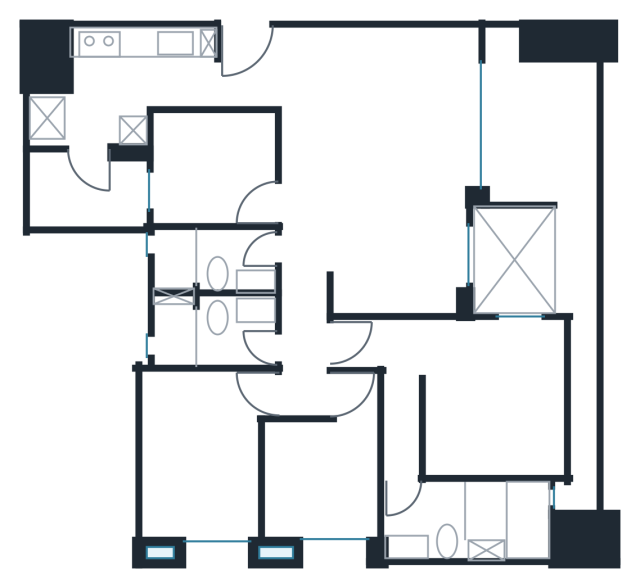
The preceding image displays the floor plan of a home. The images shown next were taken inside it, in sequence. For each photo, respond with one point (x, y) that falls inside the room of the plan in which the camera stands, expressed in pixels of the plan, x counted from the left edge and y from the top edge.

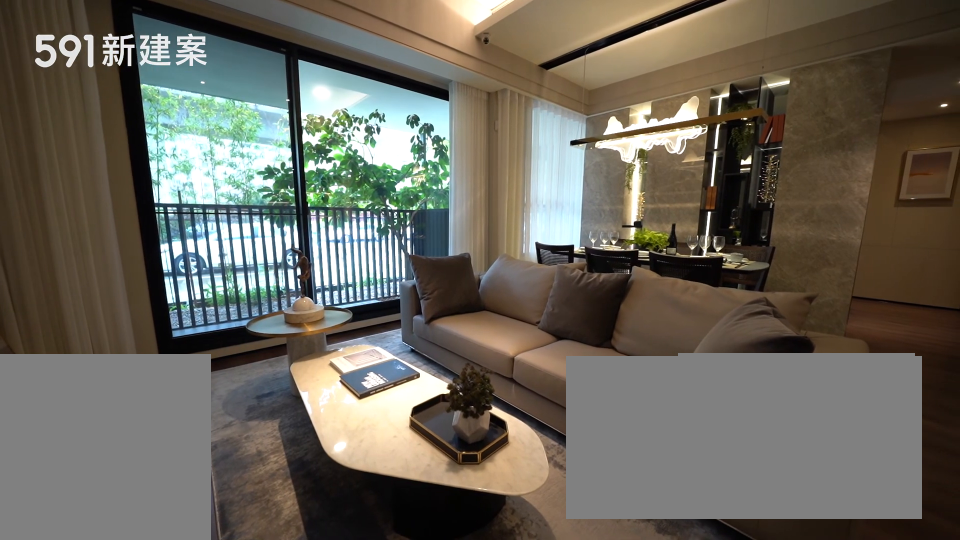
(385, 106)
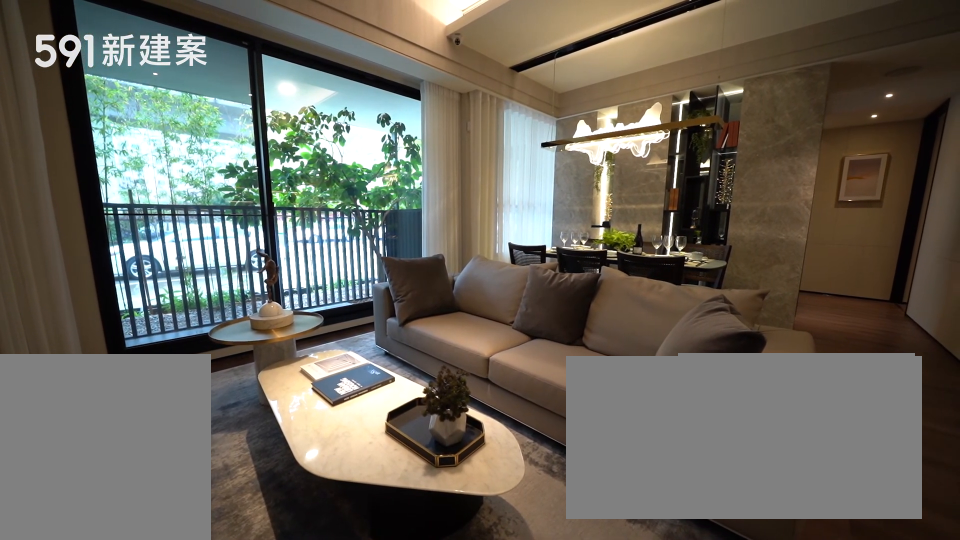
(385, 106)
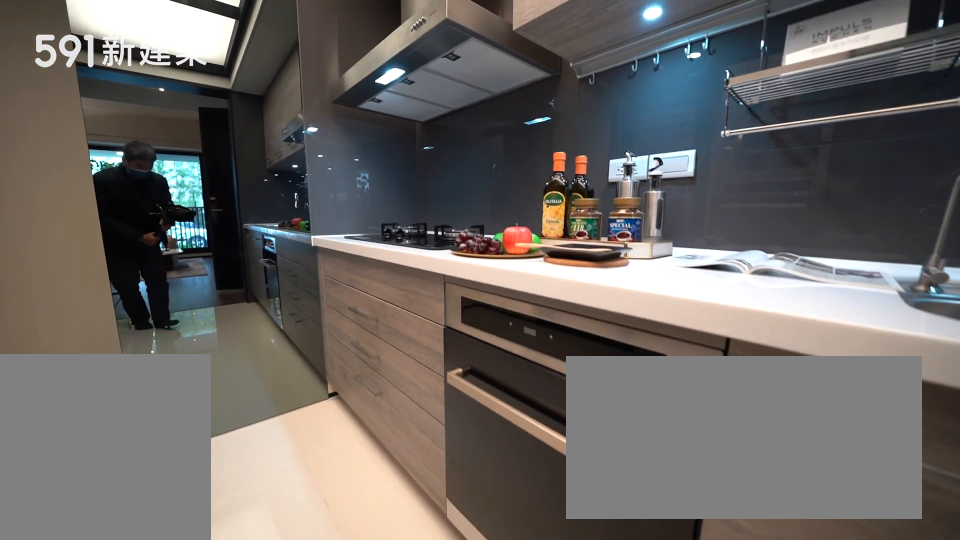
(138, 67)
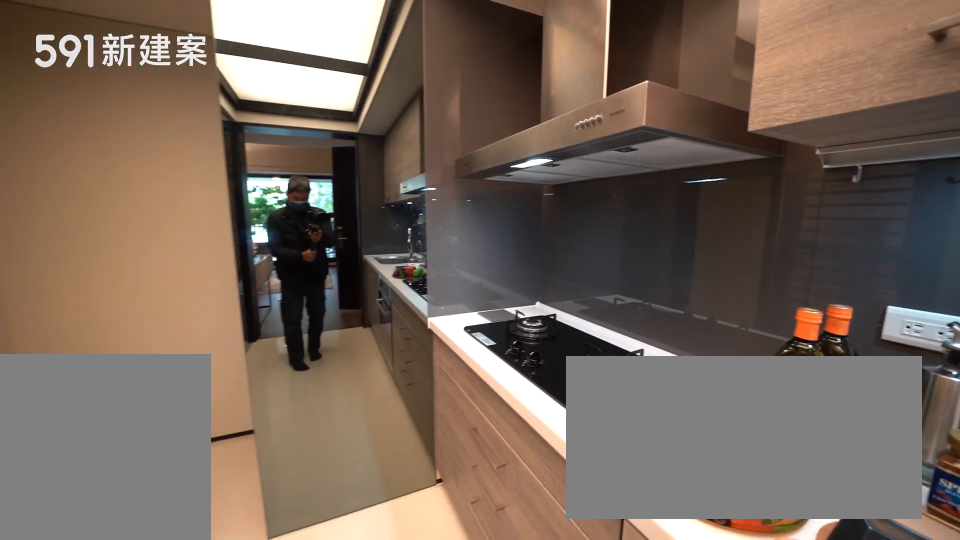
(138, 67)
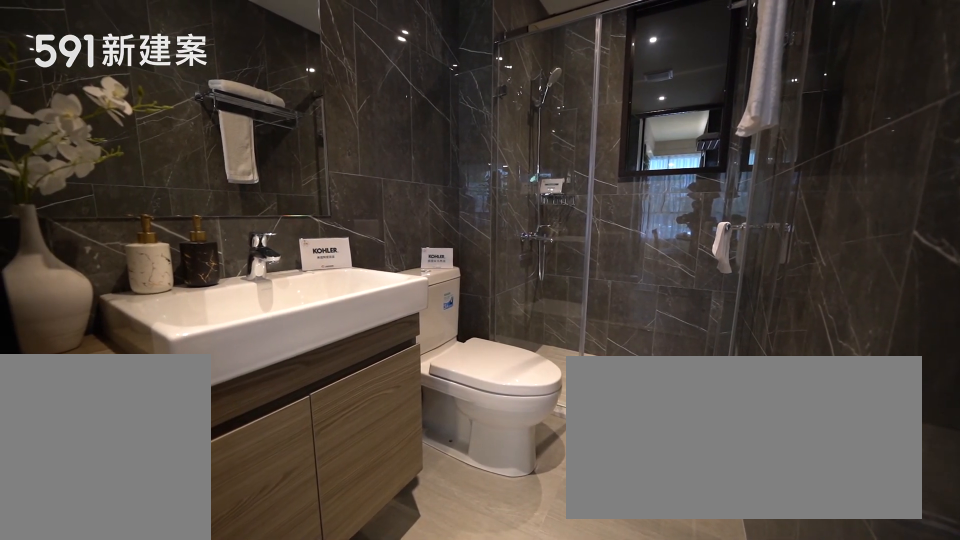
(208, 262)
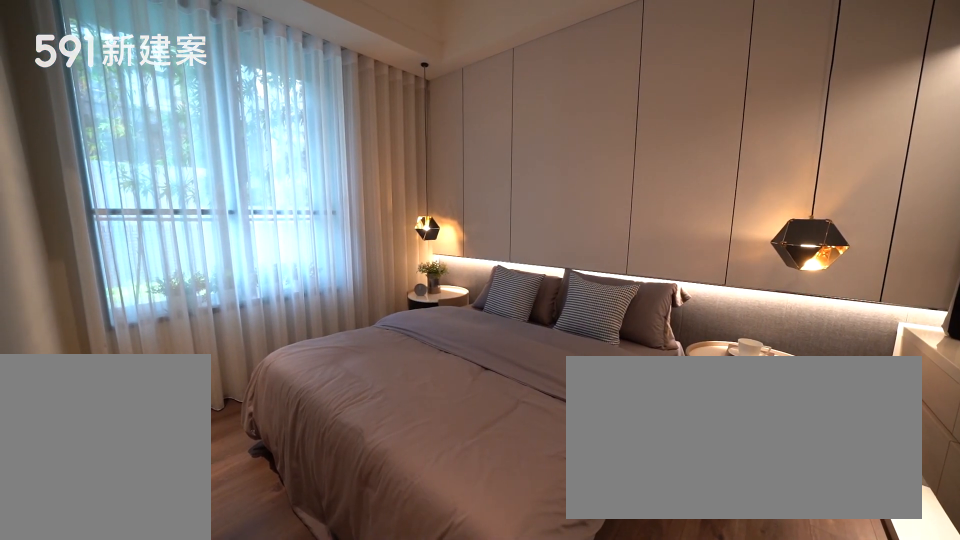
(197, 457)
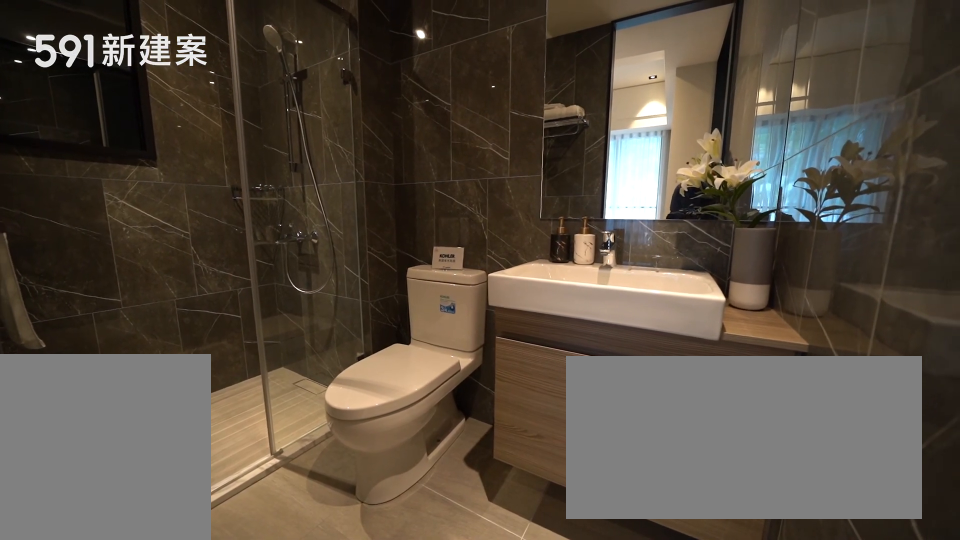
(206, 331)
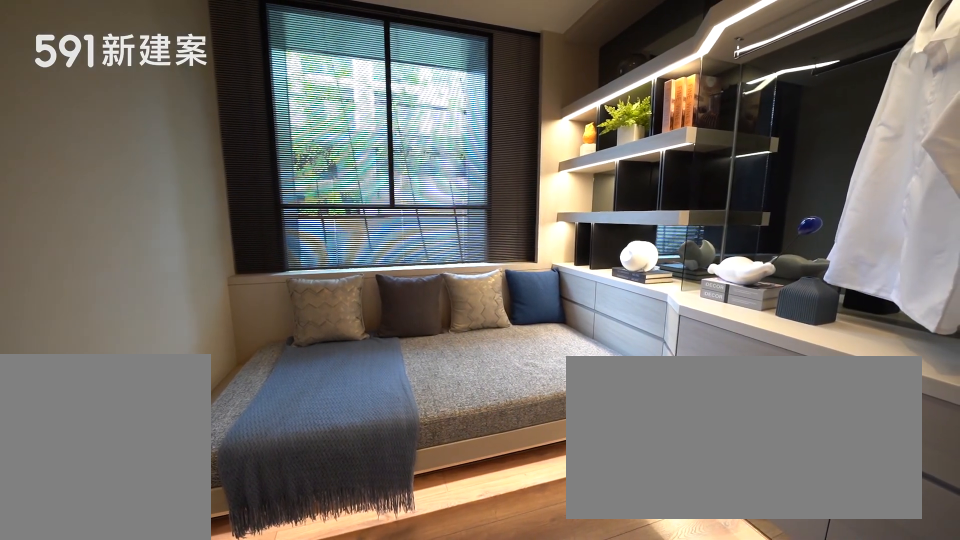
(324, 481)
